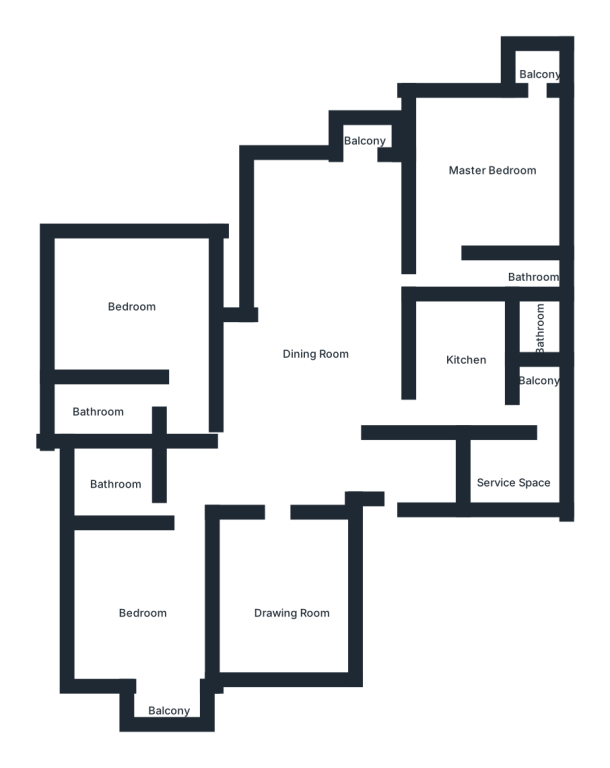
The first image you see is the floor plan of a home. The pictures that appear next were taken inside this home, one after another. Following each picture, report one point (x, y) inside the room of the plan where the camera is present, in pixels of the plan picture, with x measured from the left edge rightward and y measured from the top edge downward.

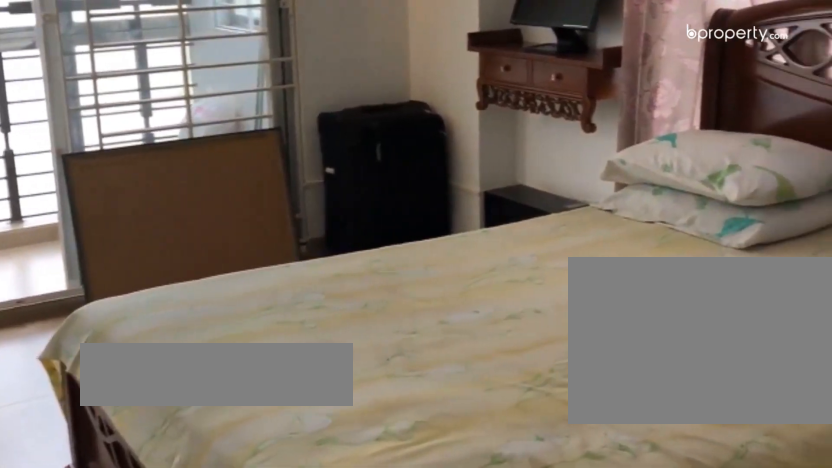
(140, 609)
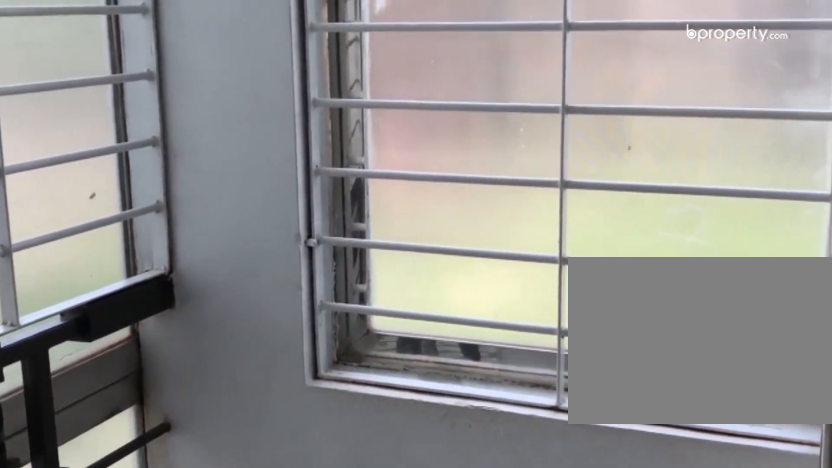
(159, 706)
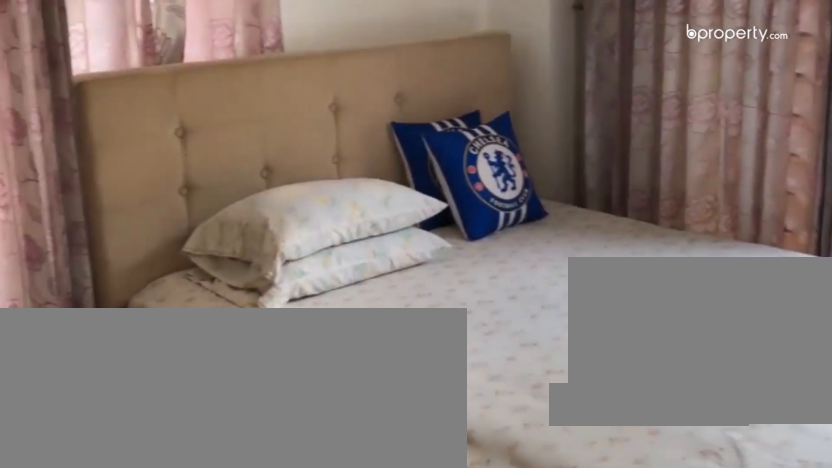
(143, 315)
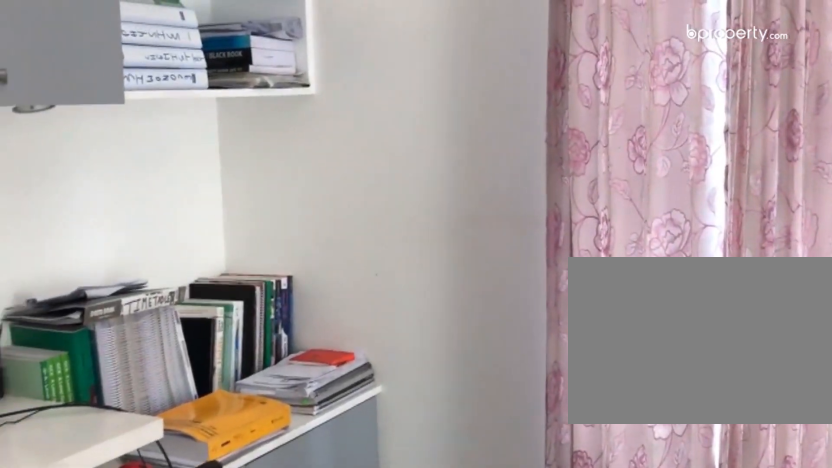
(143, 315)
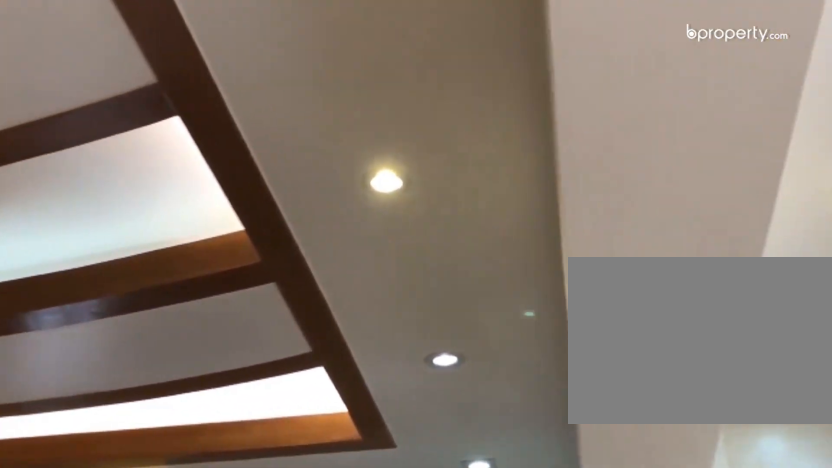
(340, 261)
